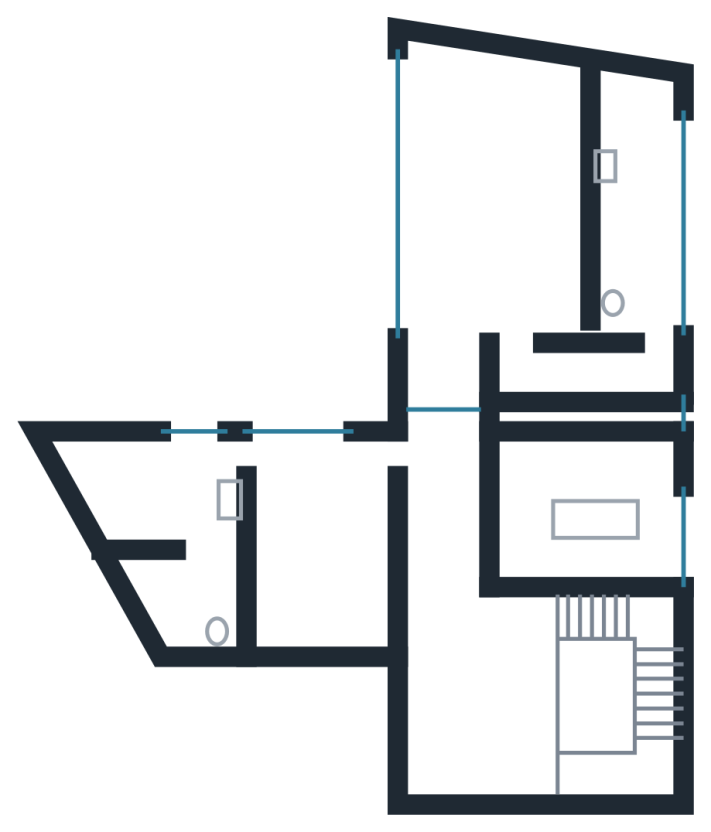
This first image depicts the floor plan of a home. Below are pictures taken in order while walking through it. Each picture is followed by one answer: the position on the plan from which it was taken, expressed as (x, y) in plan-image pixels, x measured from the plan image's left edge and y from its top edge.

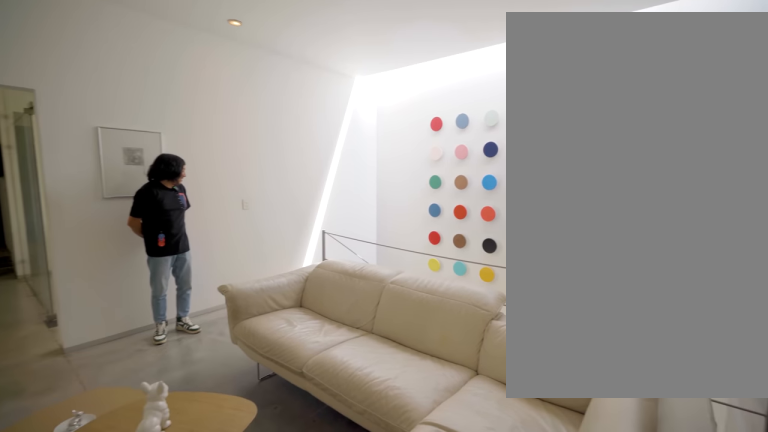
(463, 702)
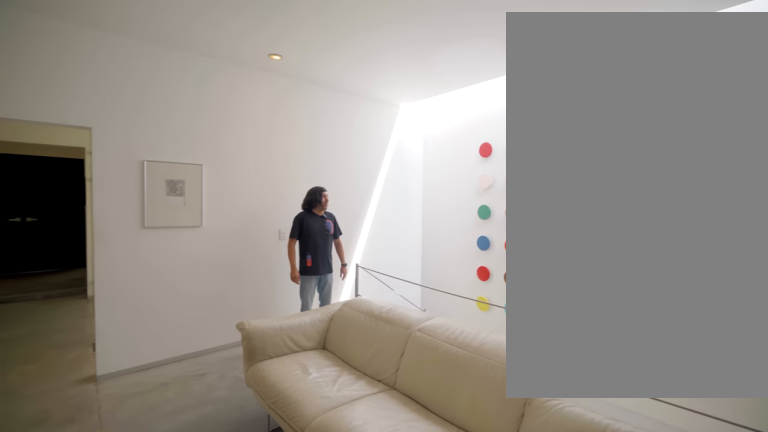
(463, 702)
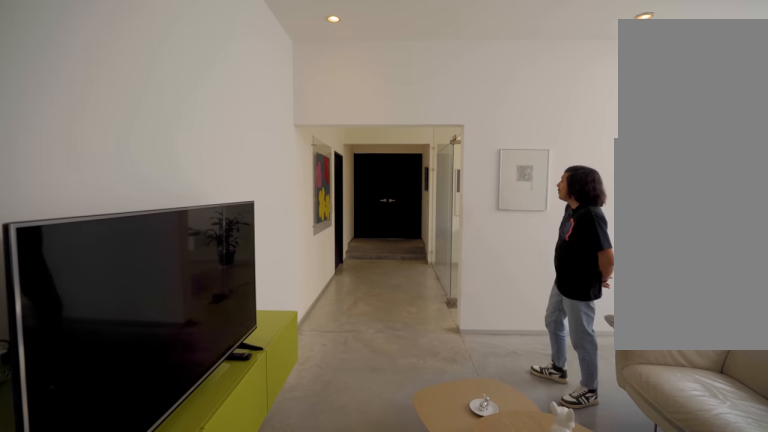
(463, 702)
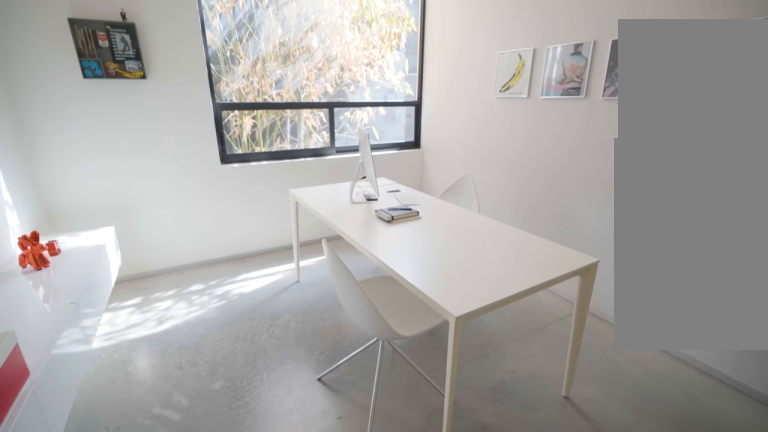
(526, 473)
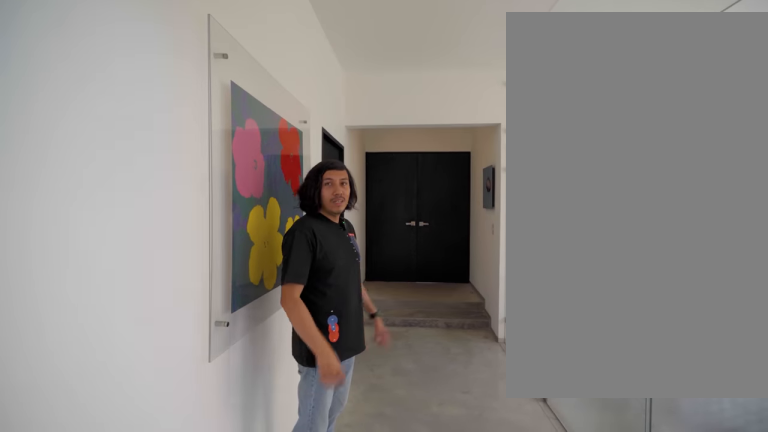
(447, 561)
